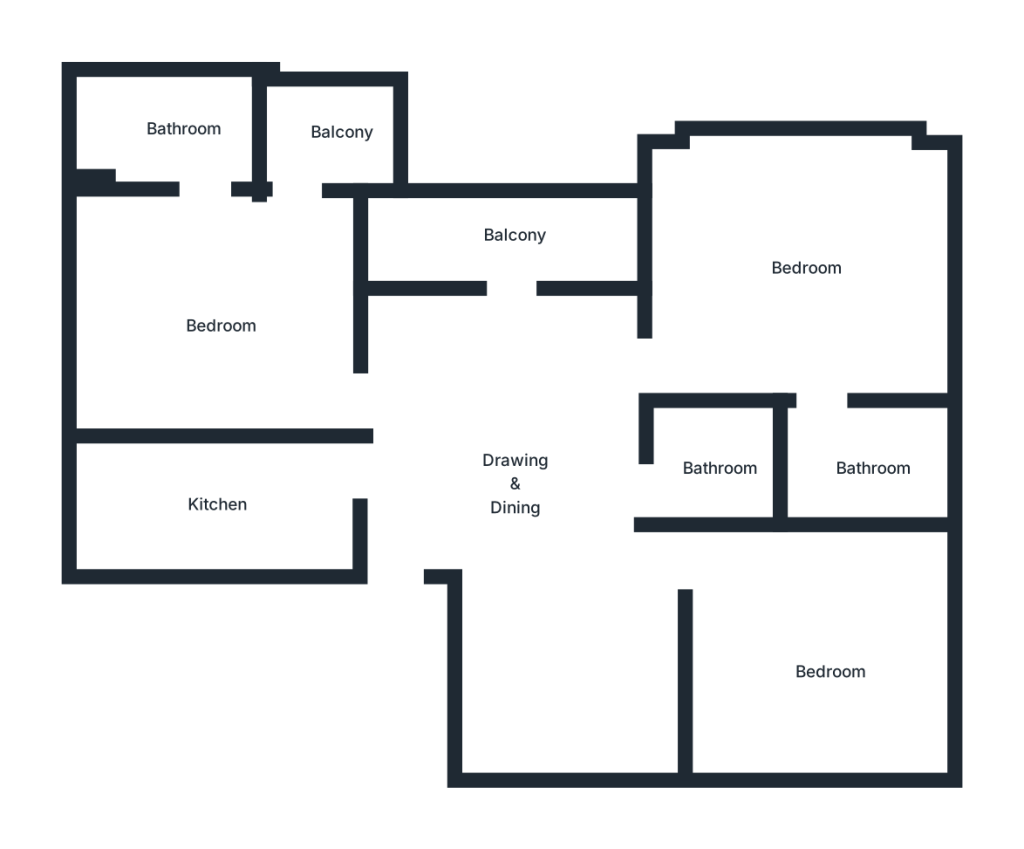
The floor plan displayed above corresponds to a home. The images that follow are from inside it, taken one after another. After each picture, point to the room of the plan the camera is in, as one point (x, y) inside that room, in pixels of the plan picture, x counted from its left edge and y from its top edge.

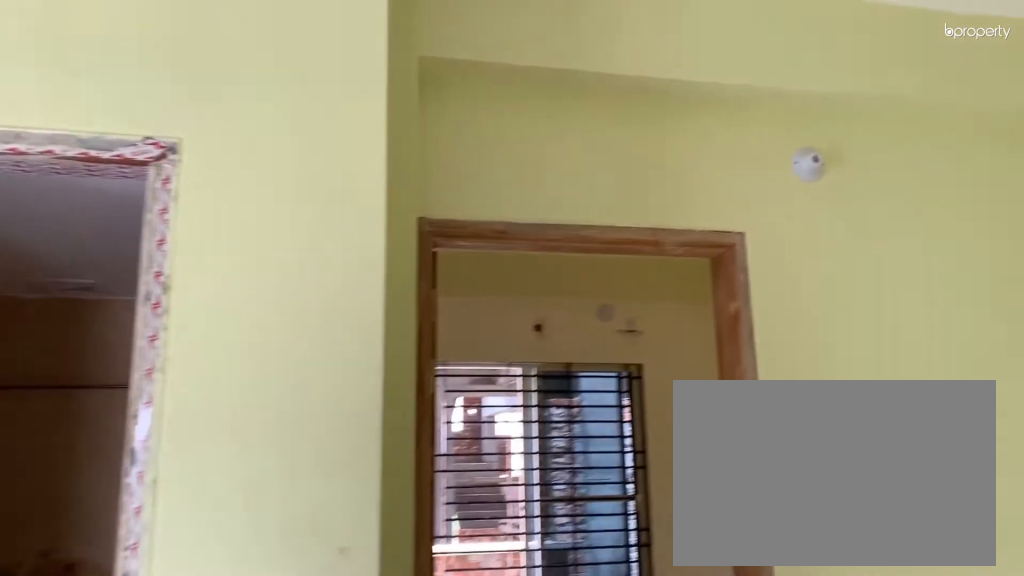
(568, 680)
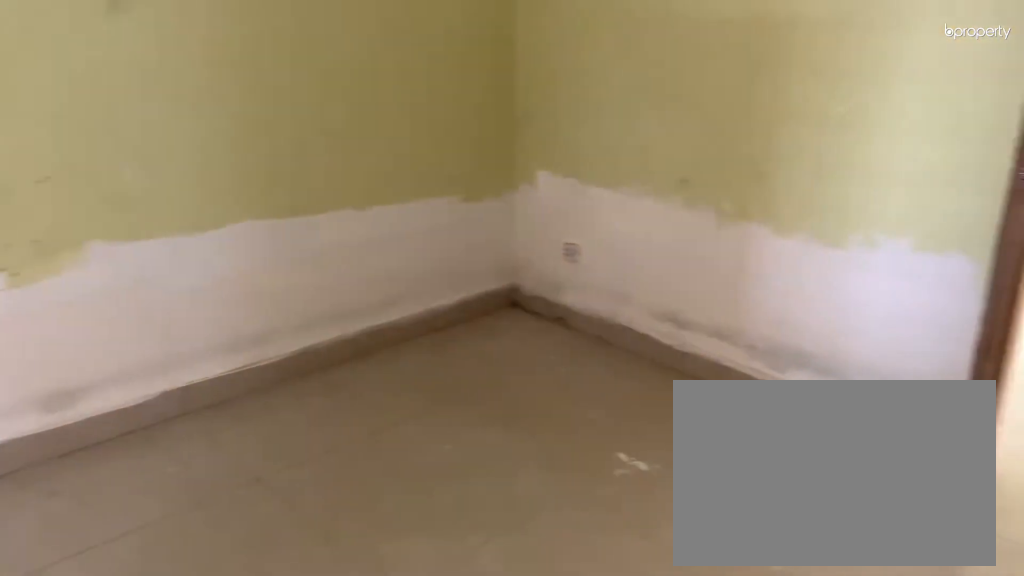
(826, 668)
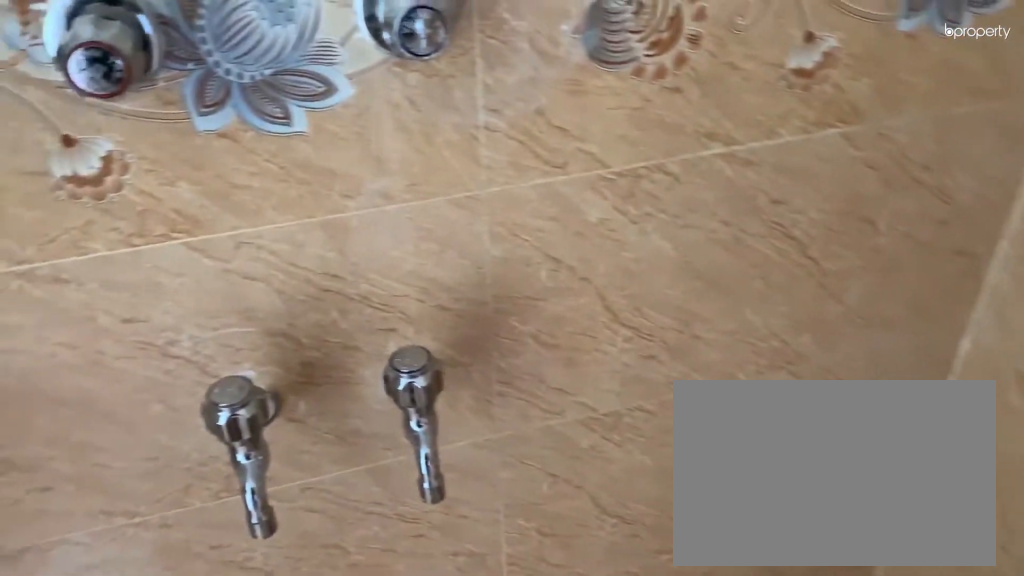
(722, 466)
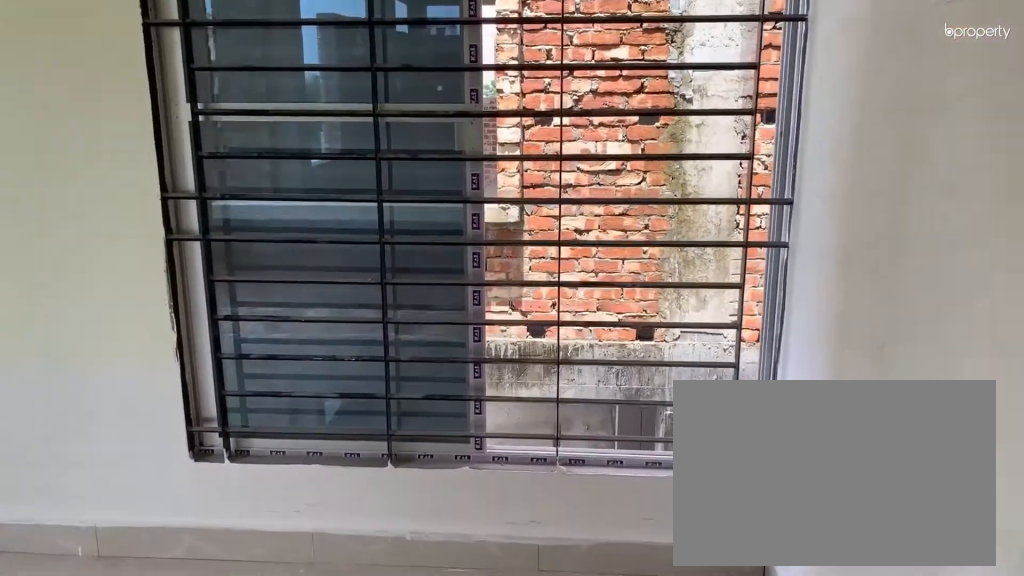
(799, 274)
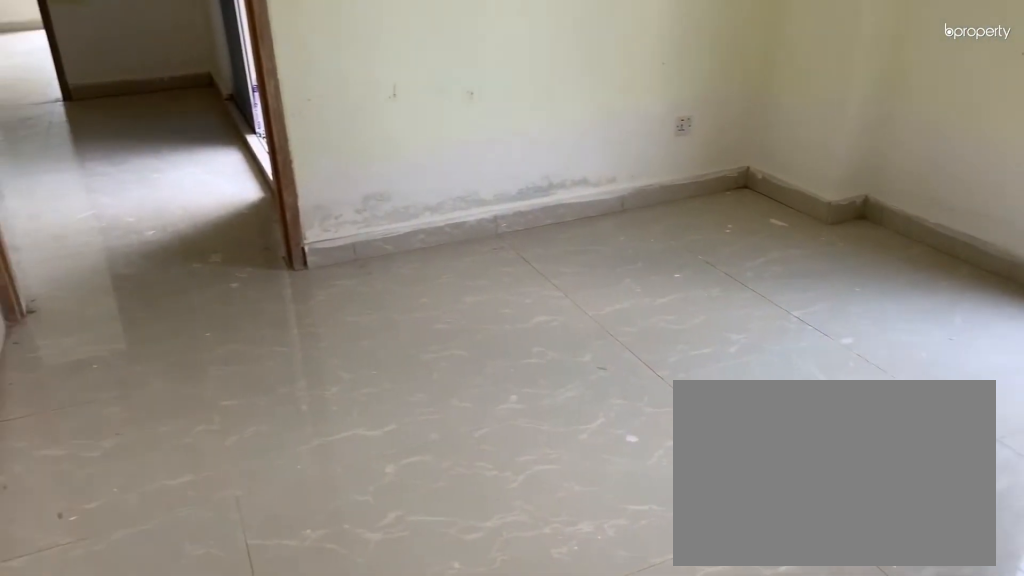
(799, 274)
